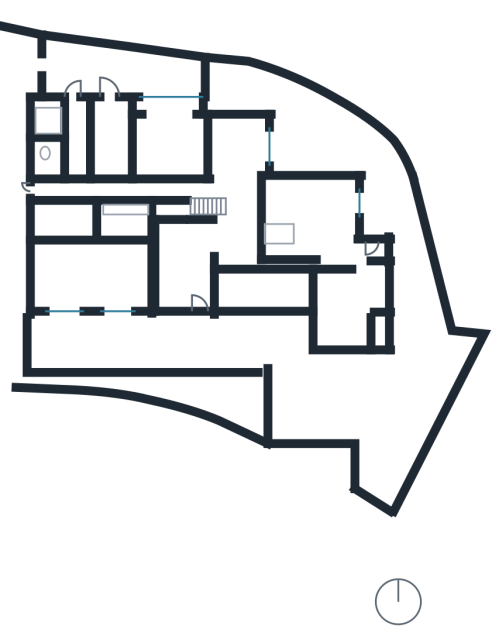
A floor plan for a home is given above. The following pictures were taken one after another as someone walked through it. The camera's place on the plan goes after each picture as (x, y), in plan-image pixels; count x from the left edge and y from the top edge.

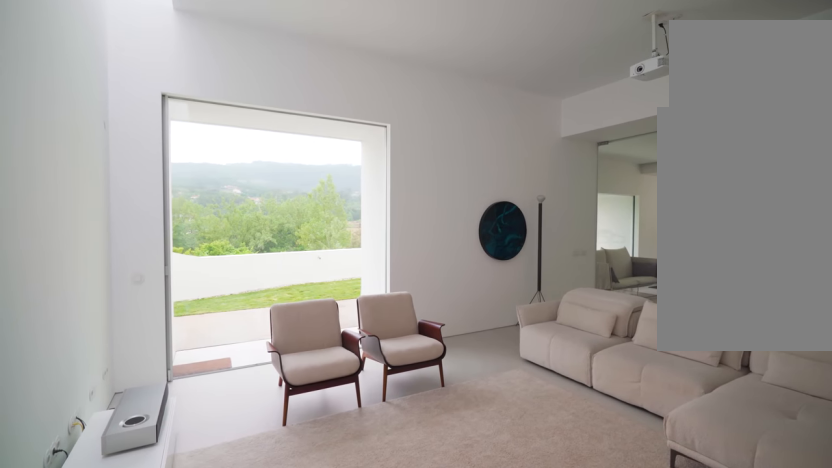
(307, 189)
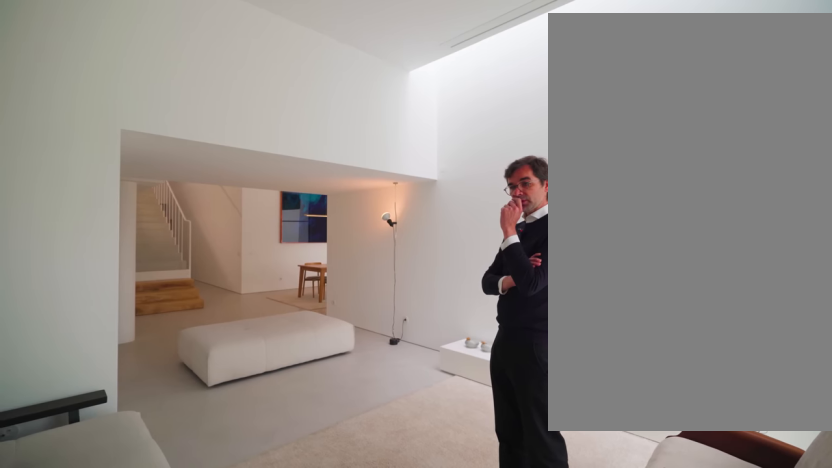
(345, 250)
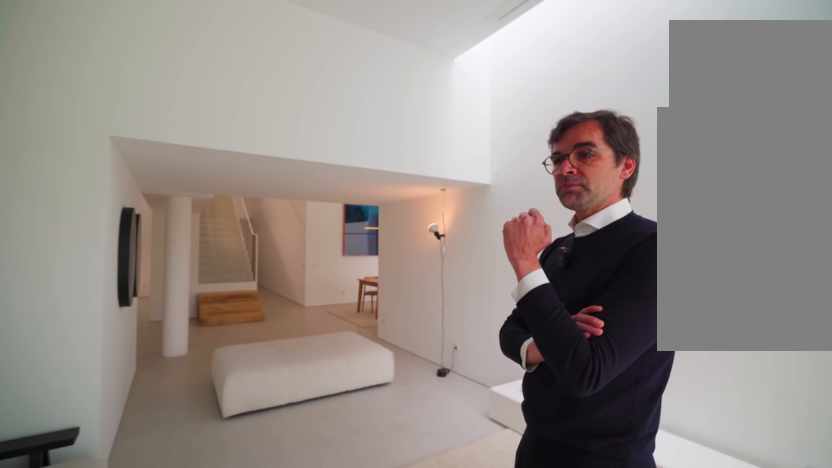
(343, 231)
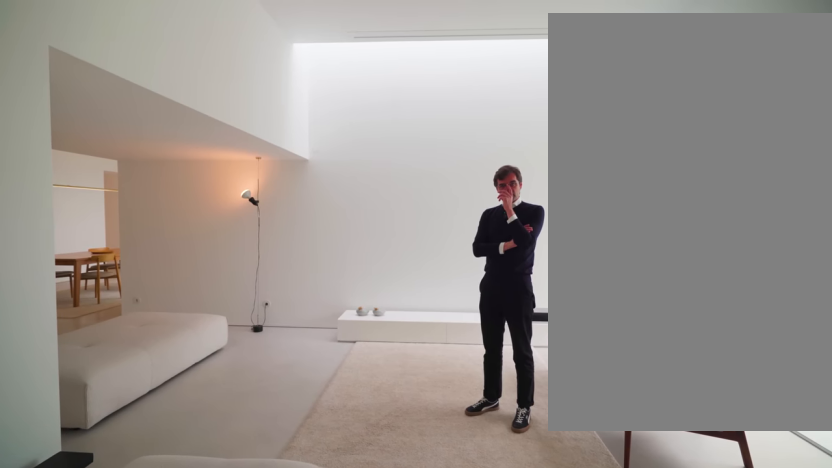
(330, 226)
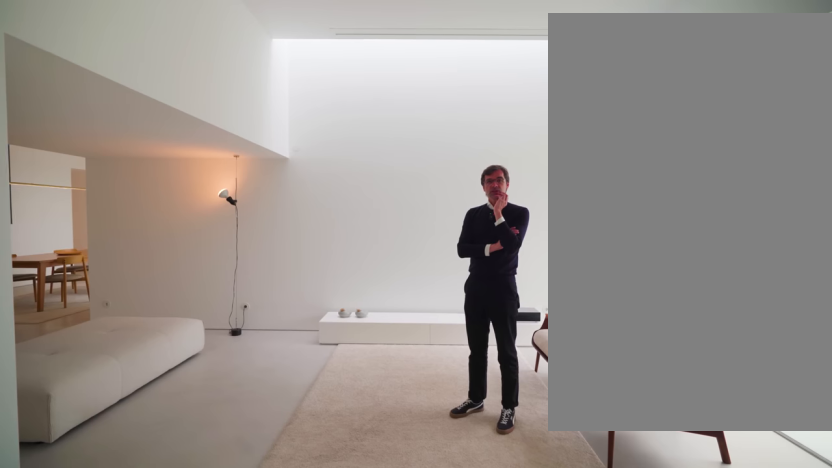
(330, 226)
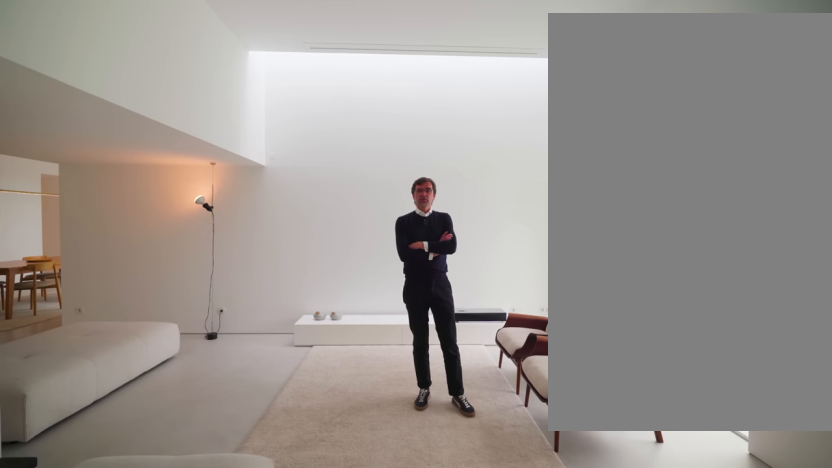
(329, 227)
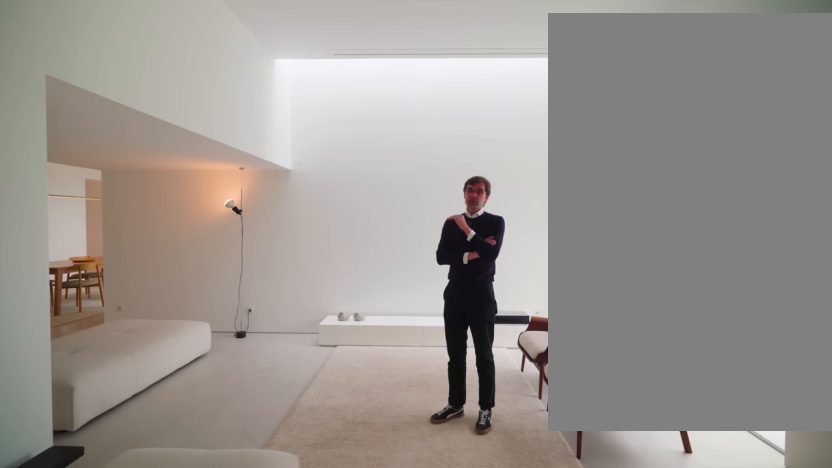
(329, 226)
